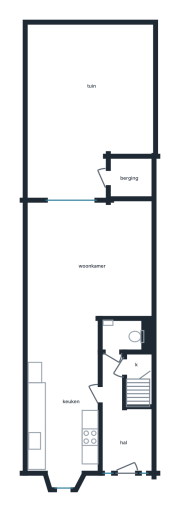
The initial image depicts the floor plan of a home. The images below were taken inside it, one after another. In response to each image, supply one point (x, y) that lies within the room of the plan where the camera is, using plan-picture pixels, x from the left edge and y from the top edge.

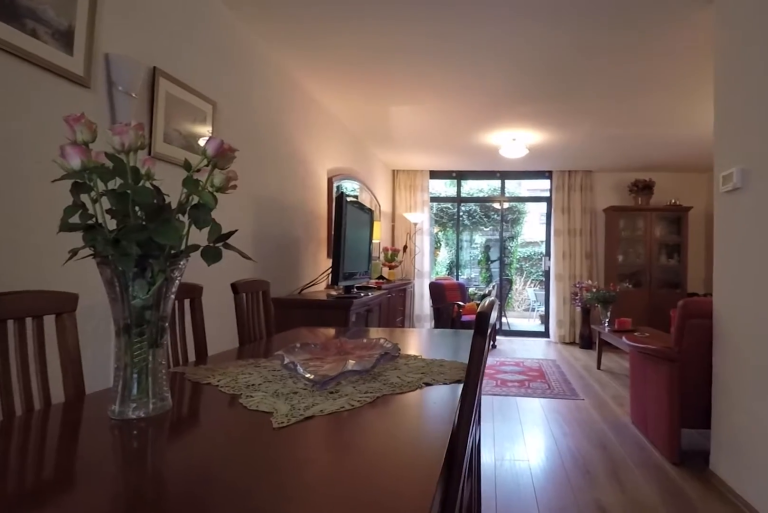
(67, 465)
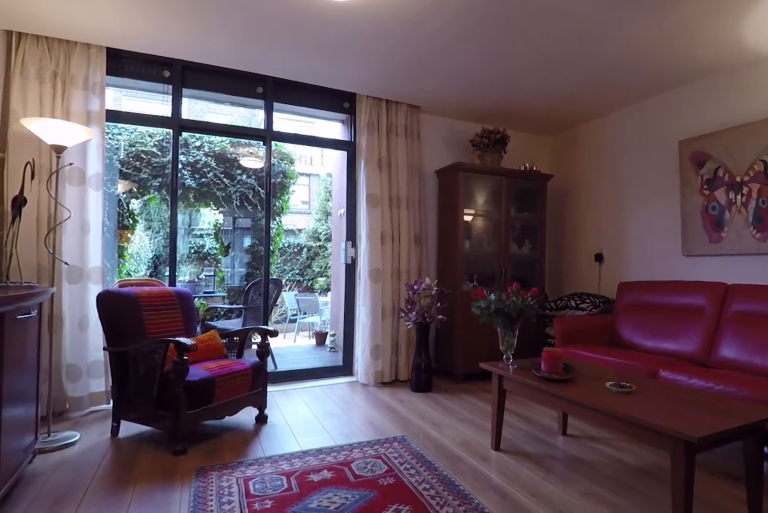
(124, 260)
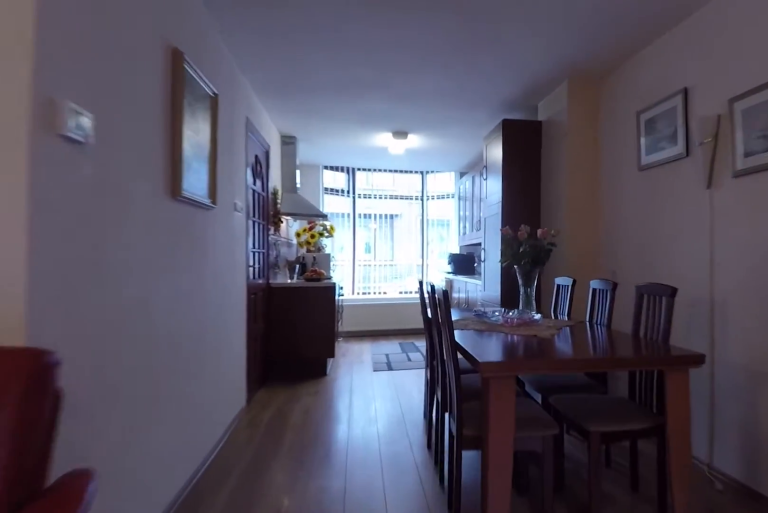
(124, 260)
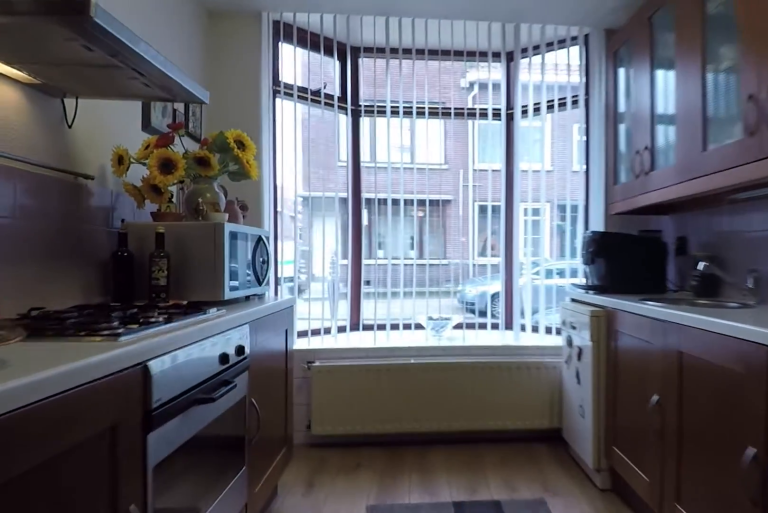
(67, 465)
